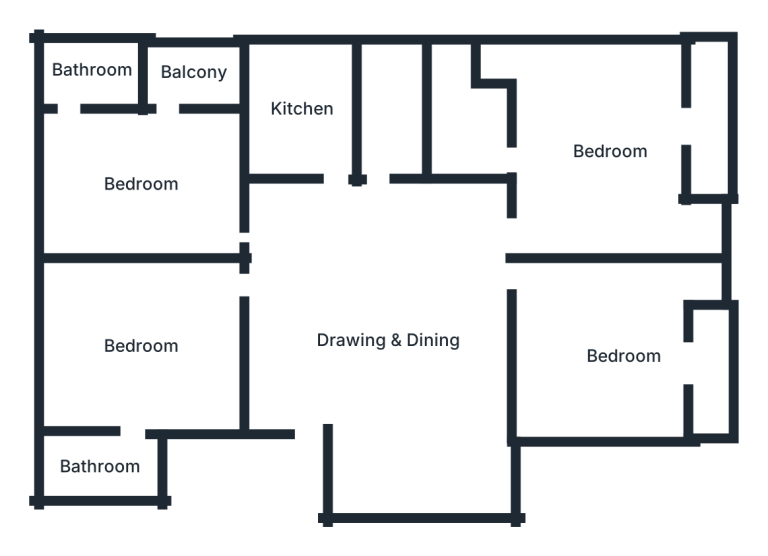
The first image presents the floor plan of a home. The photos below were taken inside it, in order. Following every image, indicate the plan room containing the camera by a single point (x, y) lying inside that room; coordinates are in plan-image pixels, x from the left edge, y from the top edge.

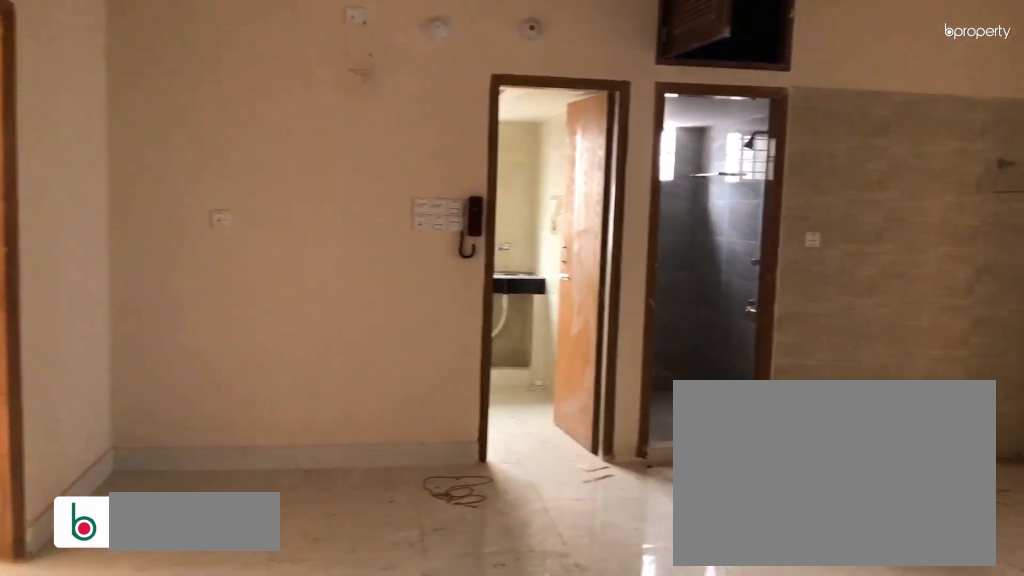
(397, 337)
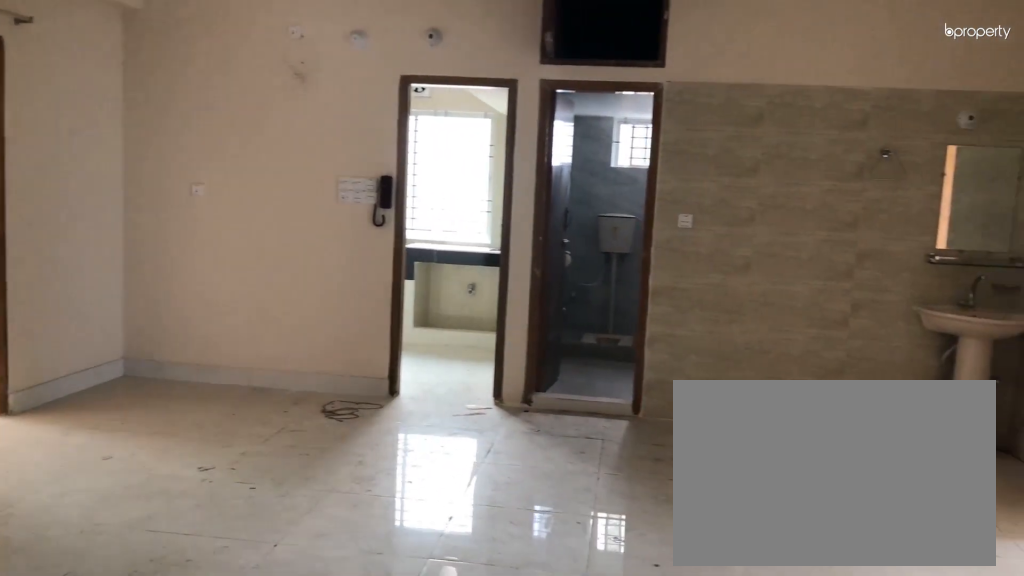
(397, 337)
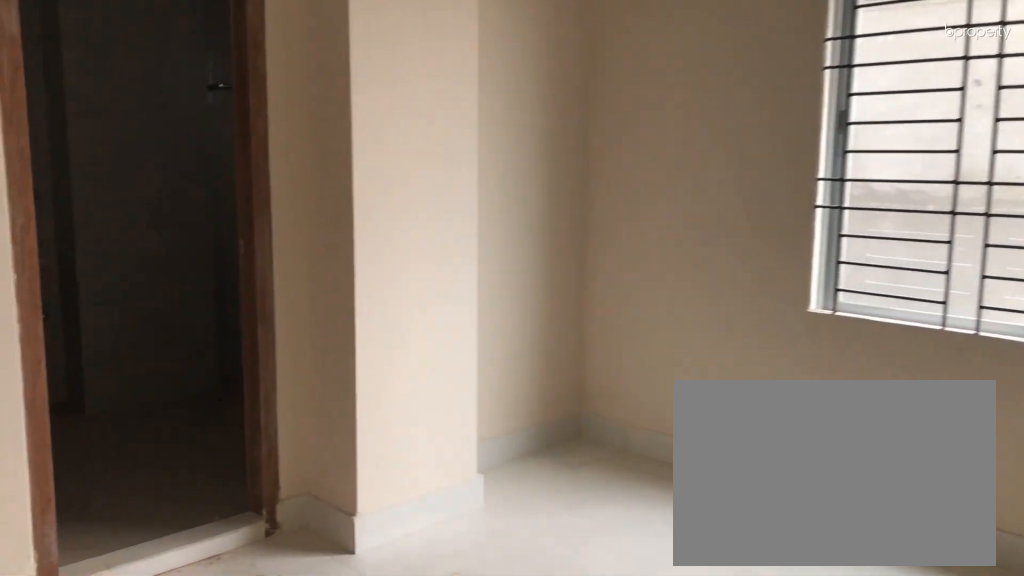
(142, 346)
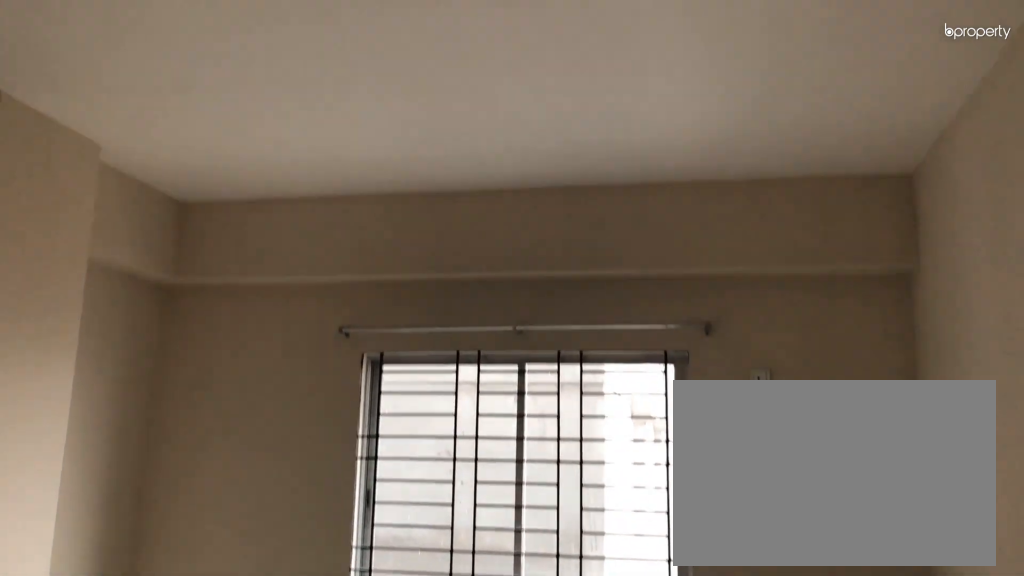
(143, 346)
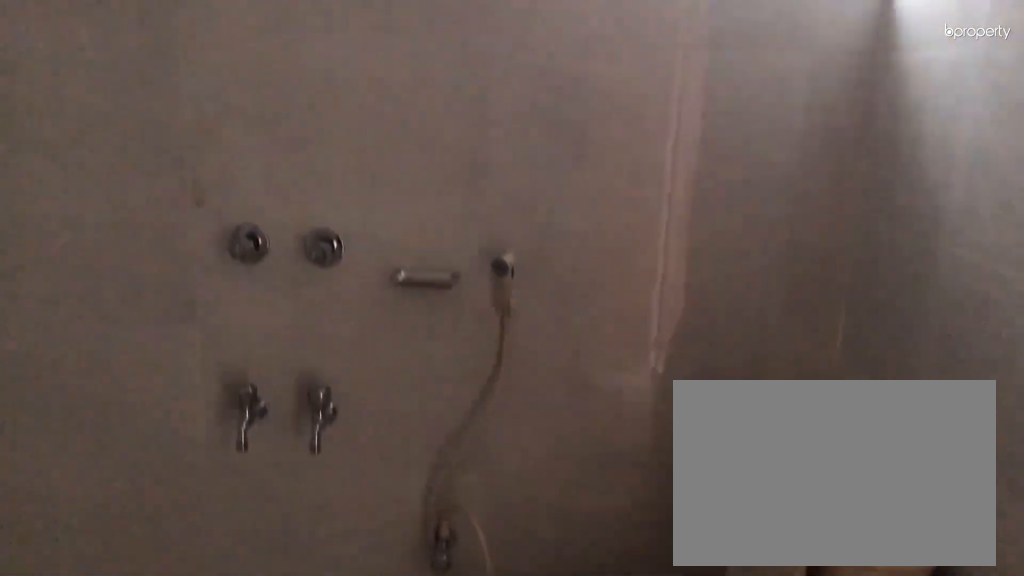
(103, 468)
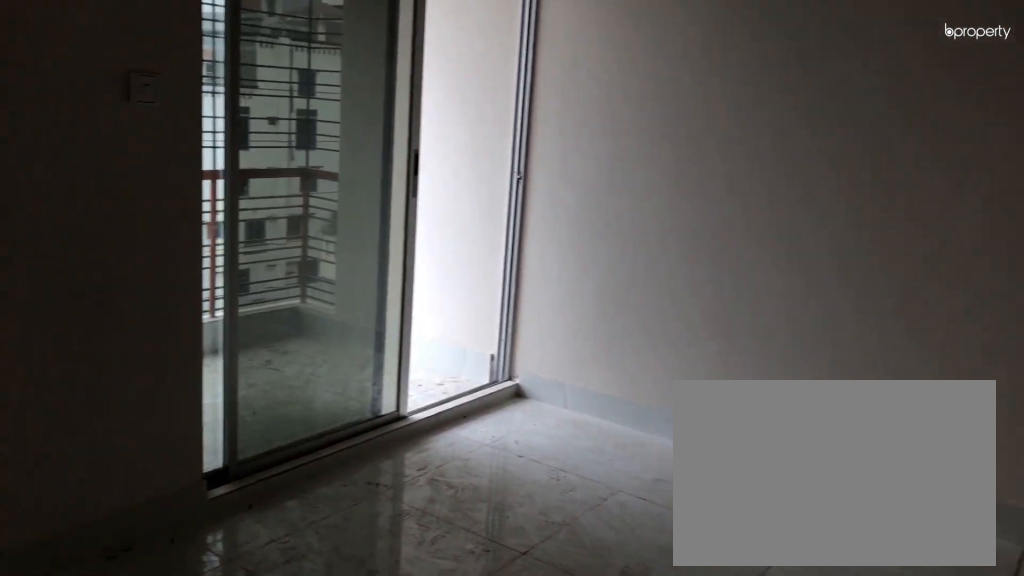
(143, 183)
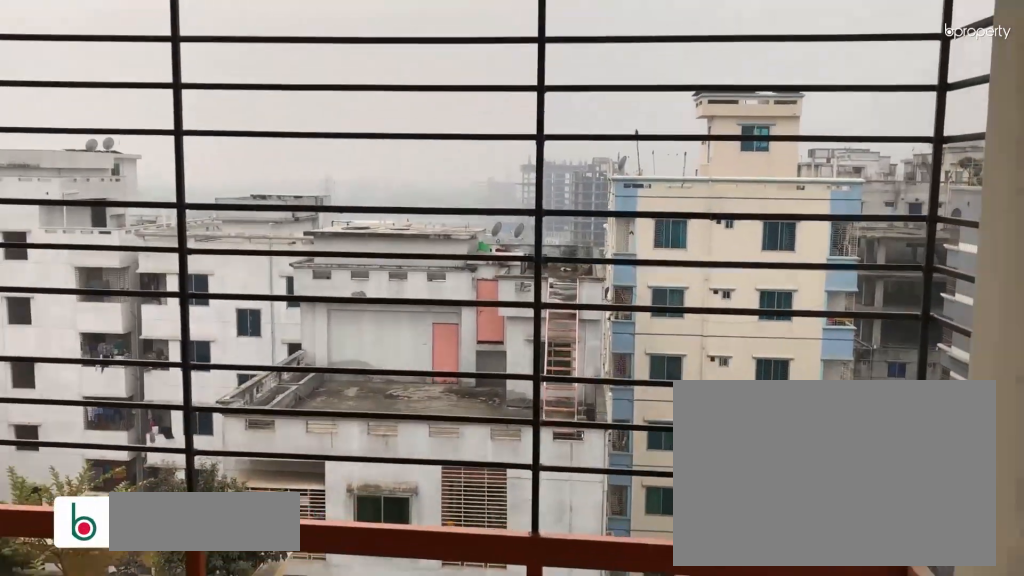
(192, 74)
